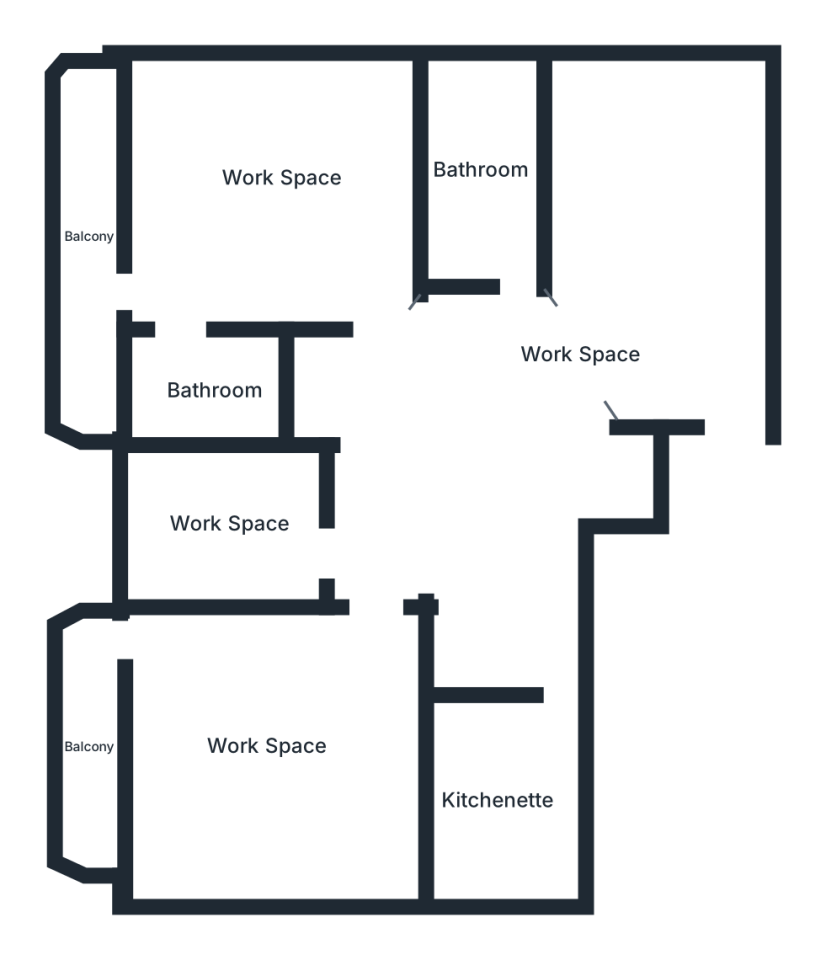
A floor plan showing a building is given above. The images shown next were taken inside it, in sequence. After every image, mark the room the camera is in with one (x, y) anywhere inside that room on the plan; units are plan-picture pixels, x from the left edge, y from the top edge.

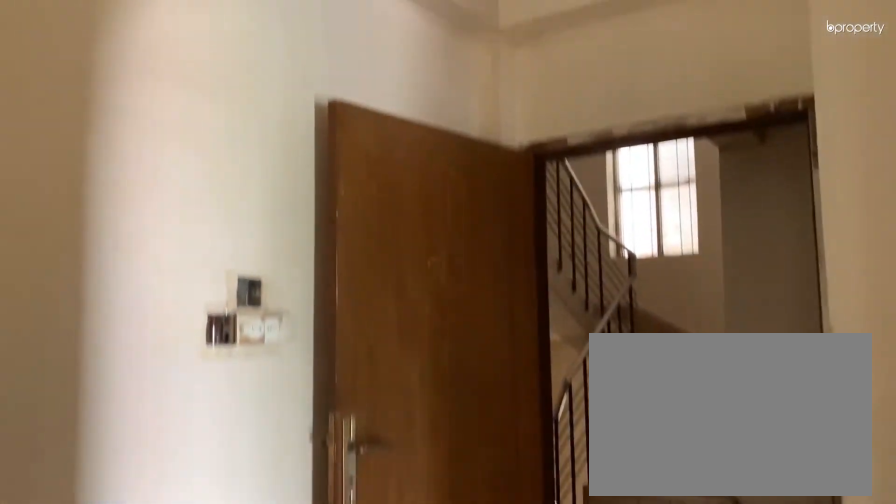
(588, 353)
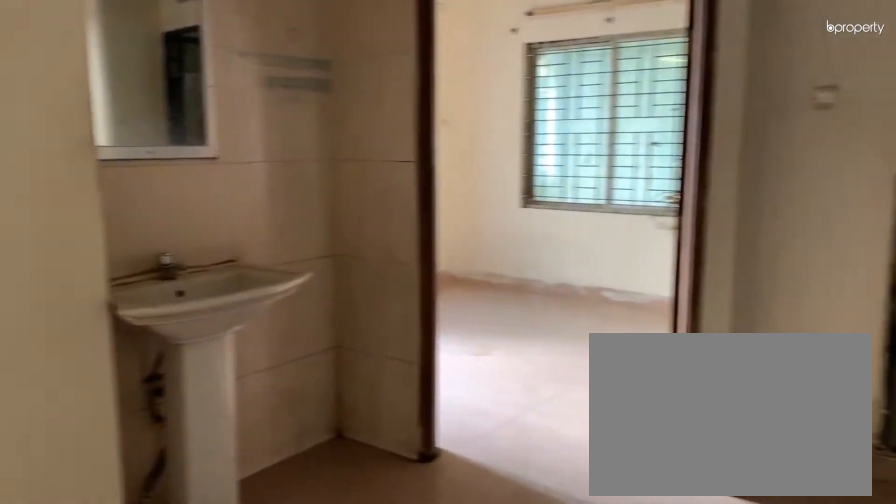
(588, 352)
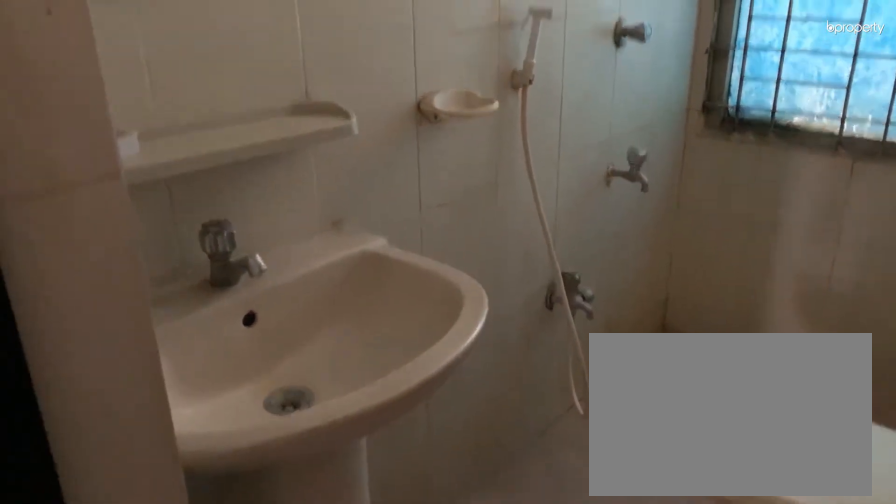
(480, 170)
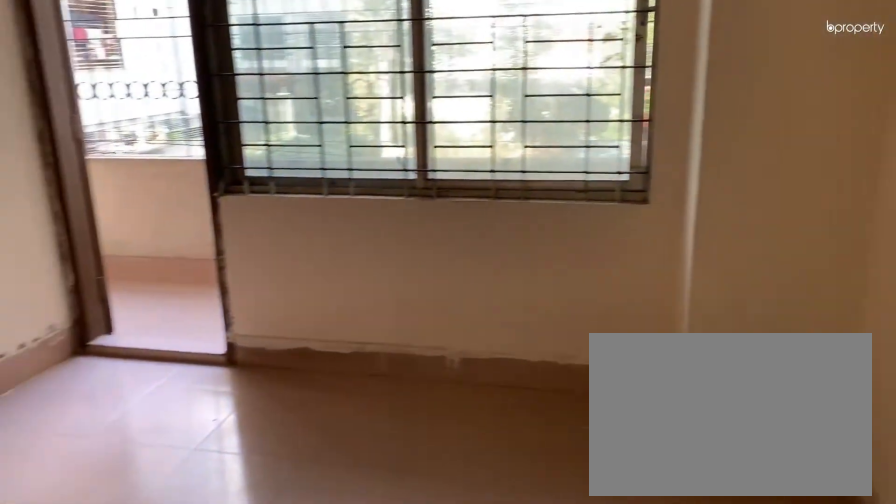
(278, 177)
